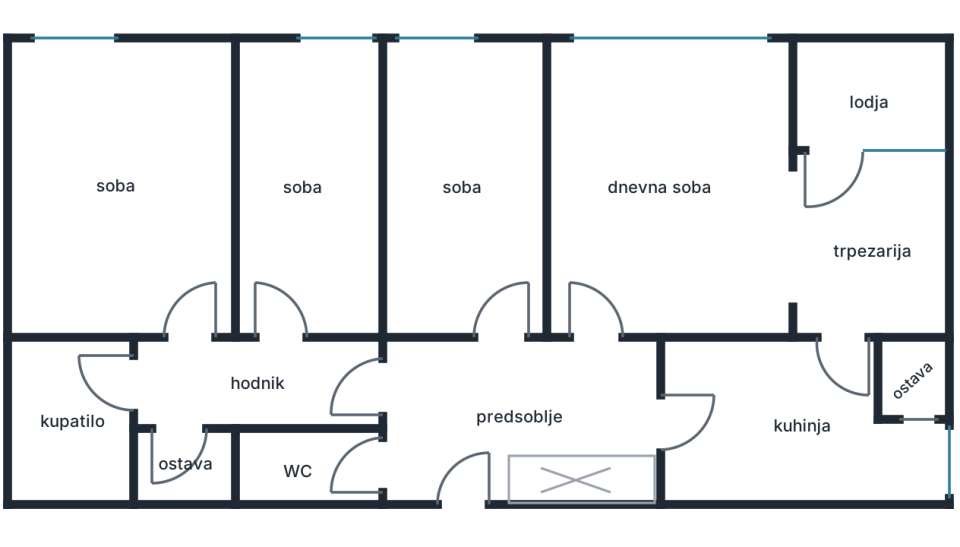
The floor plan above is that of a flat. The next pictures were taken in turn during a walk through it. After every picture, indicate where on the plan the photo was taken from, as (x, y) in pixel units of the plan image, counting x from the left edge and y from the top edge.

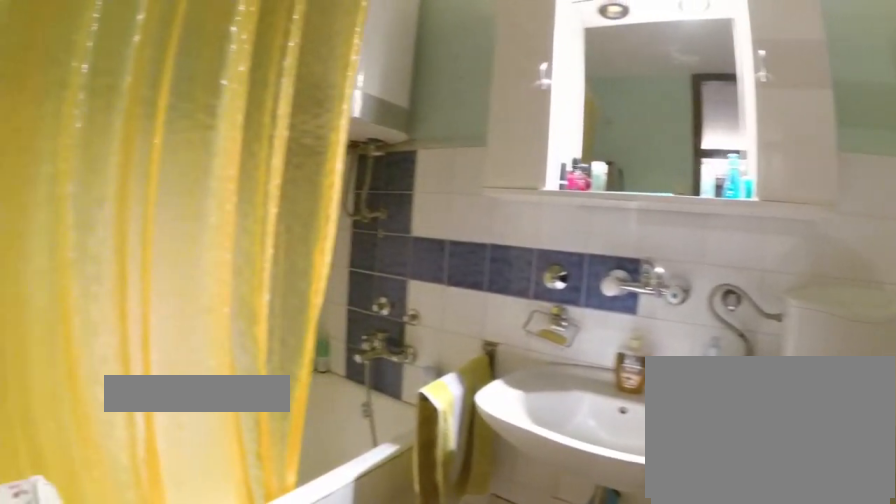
(96, 354)
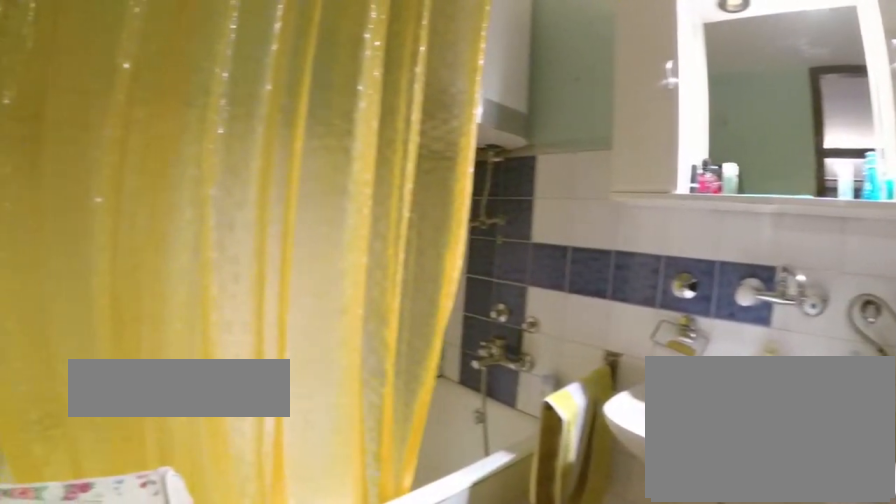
(92, 351)
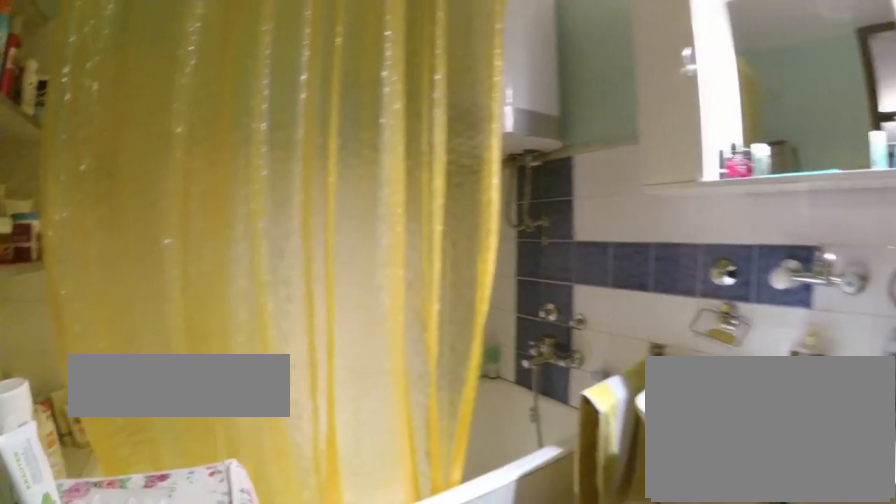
(84, 347)
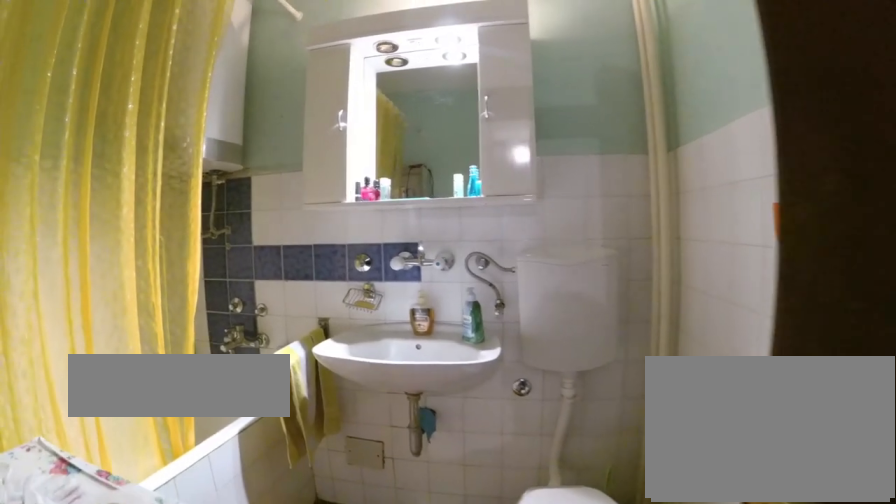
(116, 368)
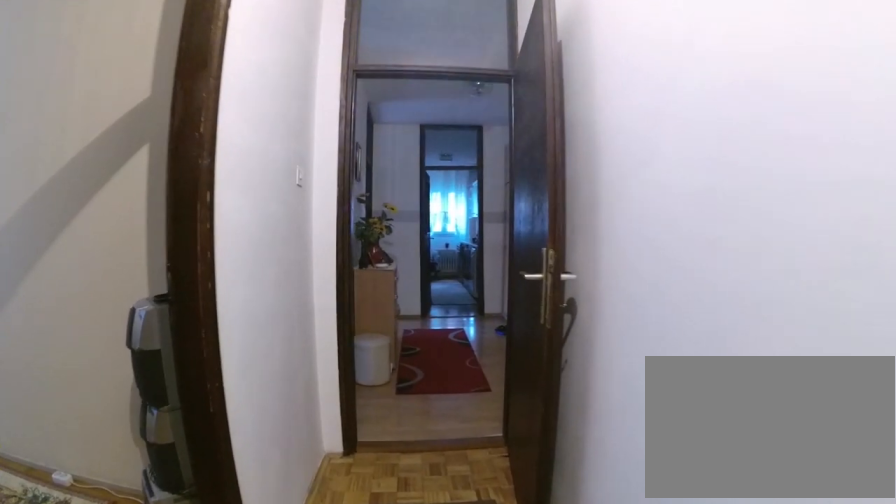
(189, 390)
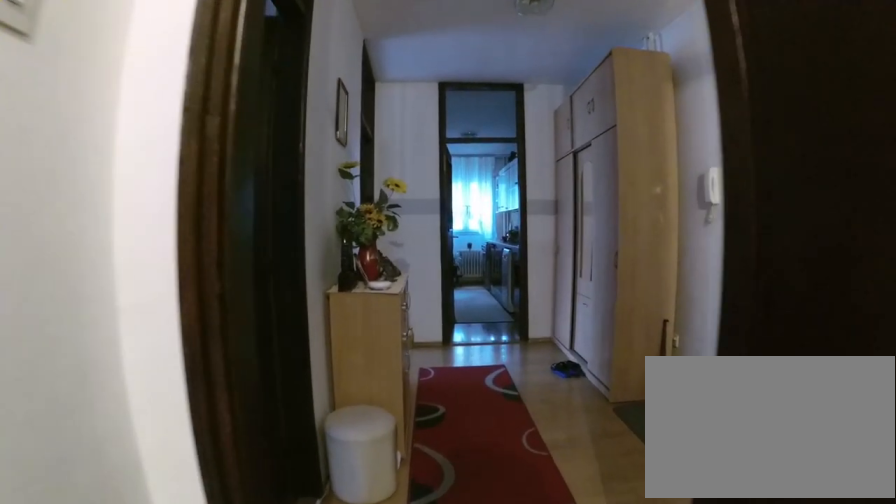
(310, 389)
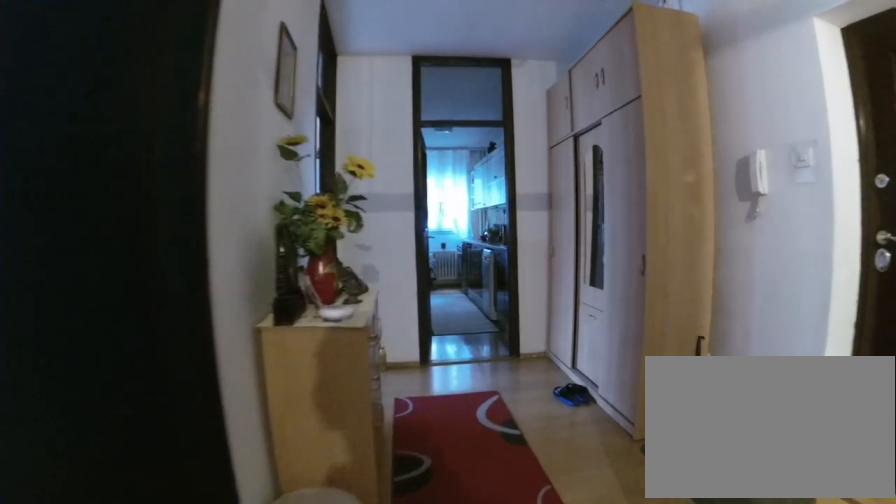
(354, 389)
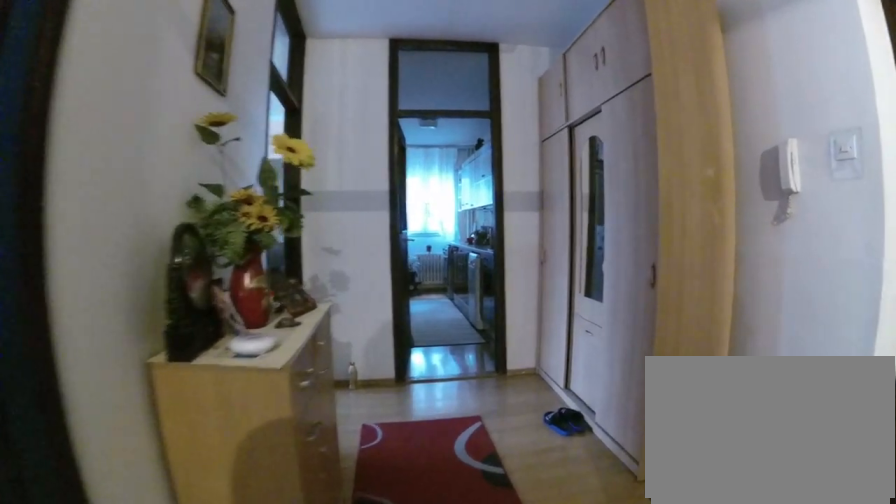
(372, 388)
